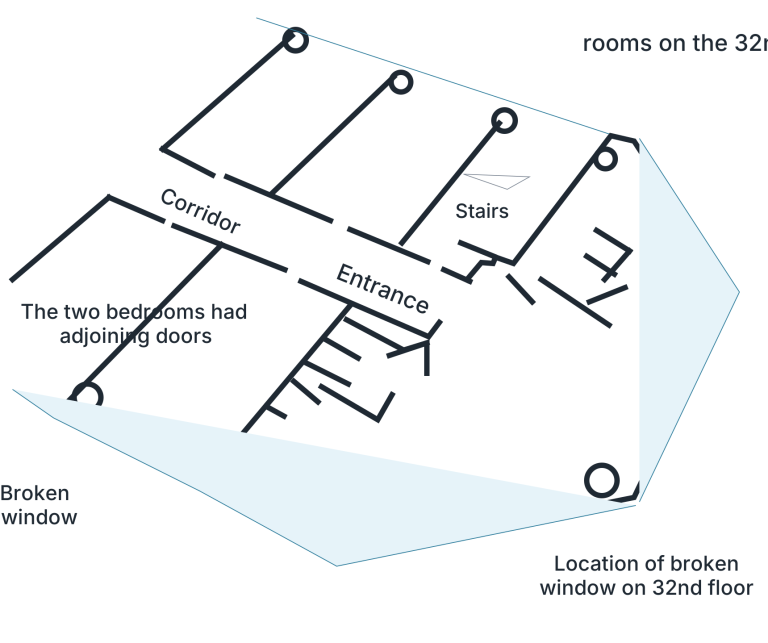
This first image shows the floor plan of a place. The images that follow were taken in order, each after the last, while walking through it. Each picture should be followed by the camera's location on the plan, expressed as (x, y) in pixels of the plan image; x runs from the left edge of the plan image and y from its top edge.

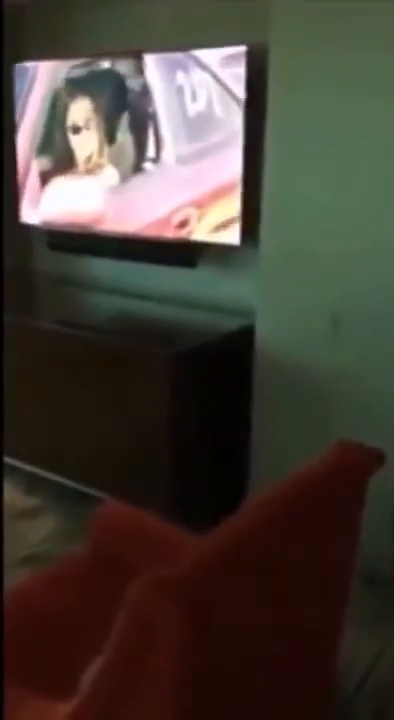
(389, 438)
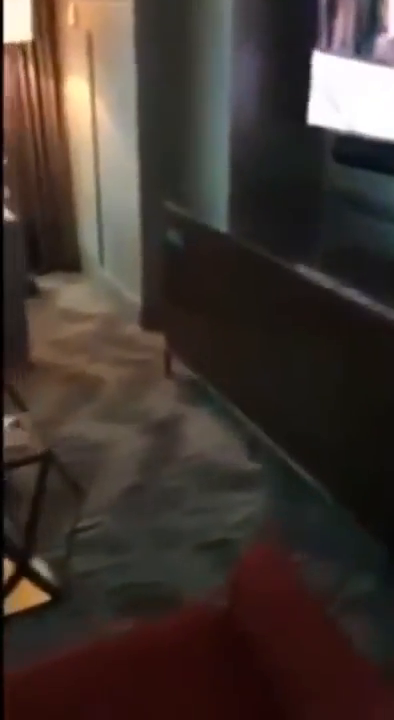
(323, 422)
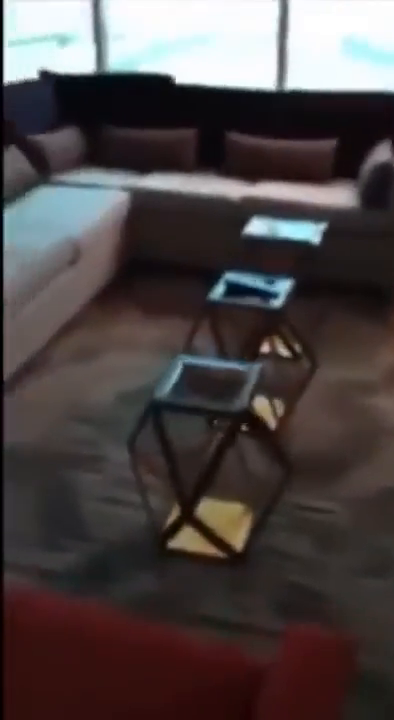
(323, 422)
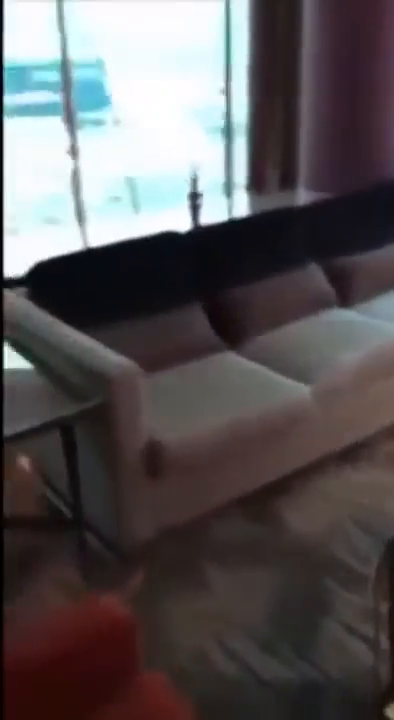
(323, 422)
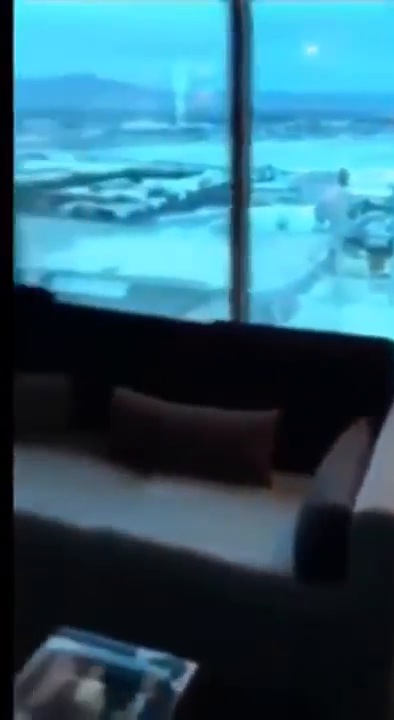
(290, 468)
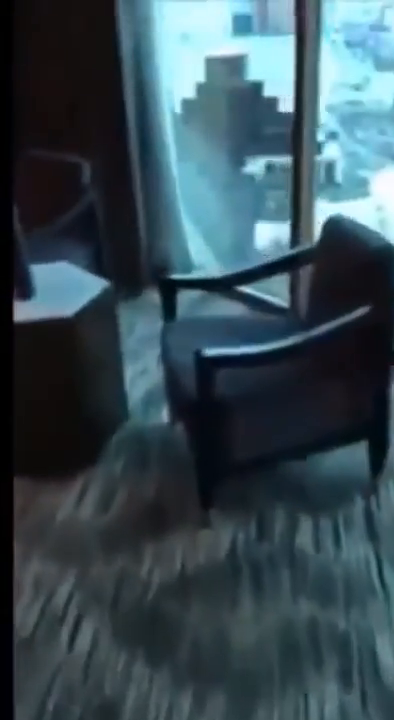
(481, 494)
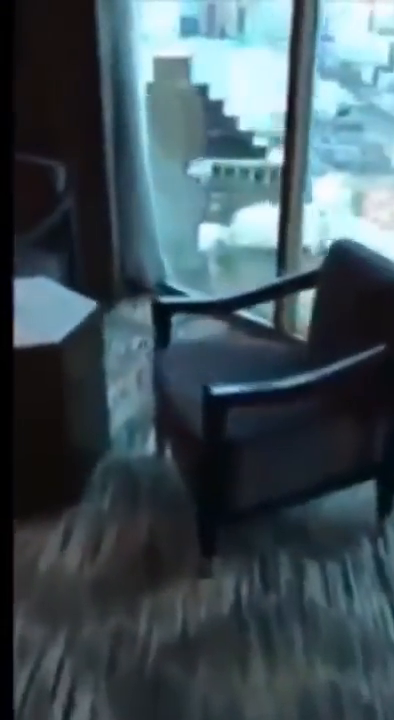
(487, 491)
